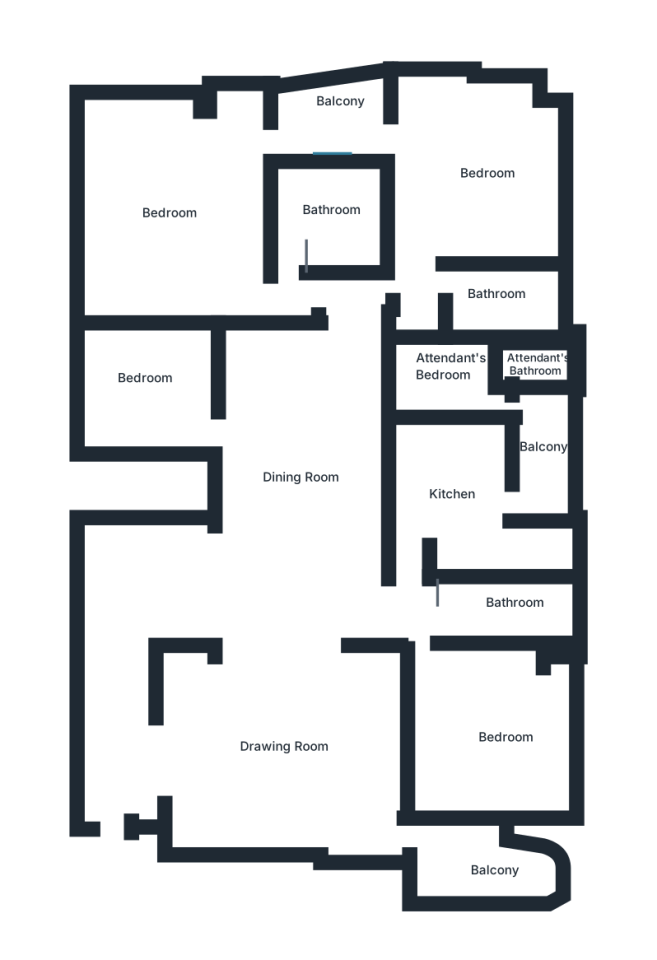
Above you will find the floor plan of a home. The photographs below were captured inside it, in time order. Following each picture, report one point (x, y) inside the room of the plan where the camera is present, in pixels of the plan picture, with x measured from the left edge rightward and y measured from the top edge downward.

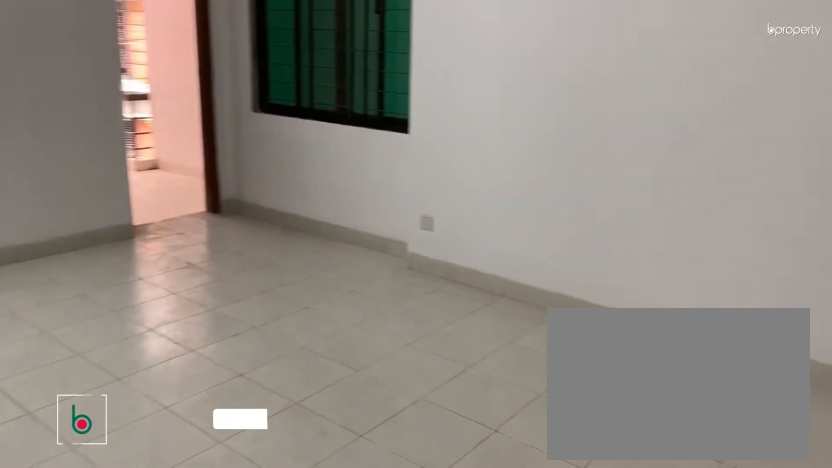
(288, 764)
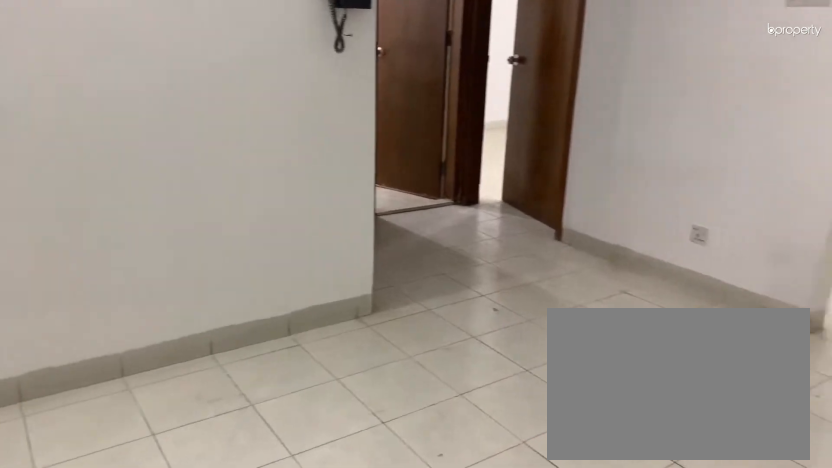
(300, 461)
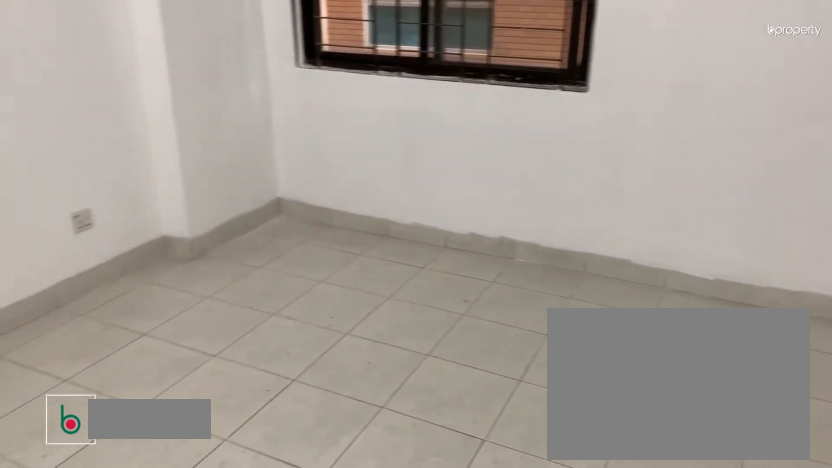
(484, 739)
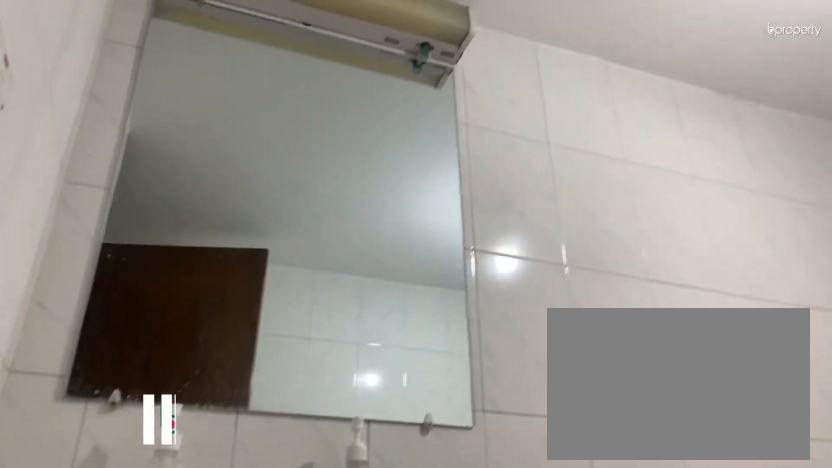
(486, 616)
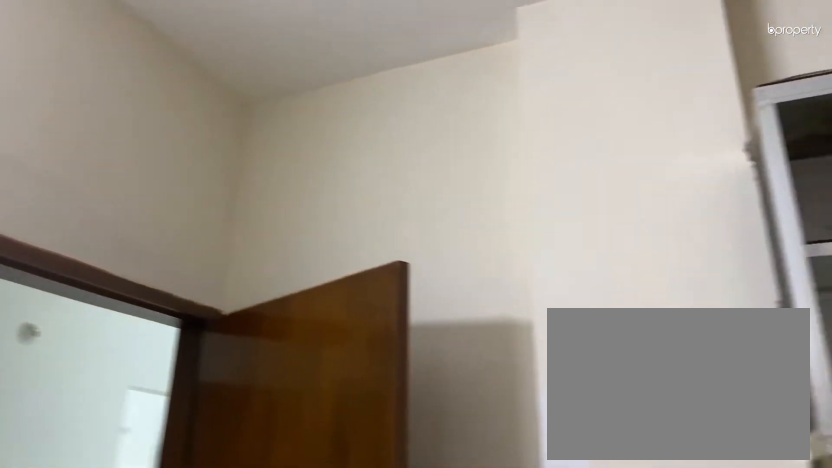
(450, 486)
